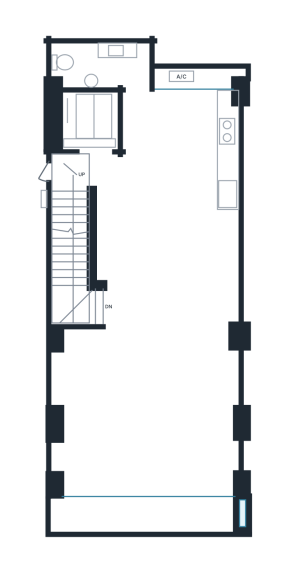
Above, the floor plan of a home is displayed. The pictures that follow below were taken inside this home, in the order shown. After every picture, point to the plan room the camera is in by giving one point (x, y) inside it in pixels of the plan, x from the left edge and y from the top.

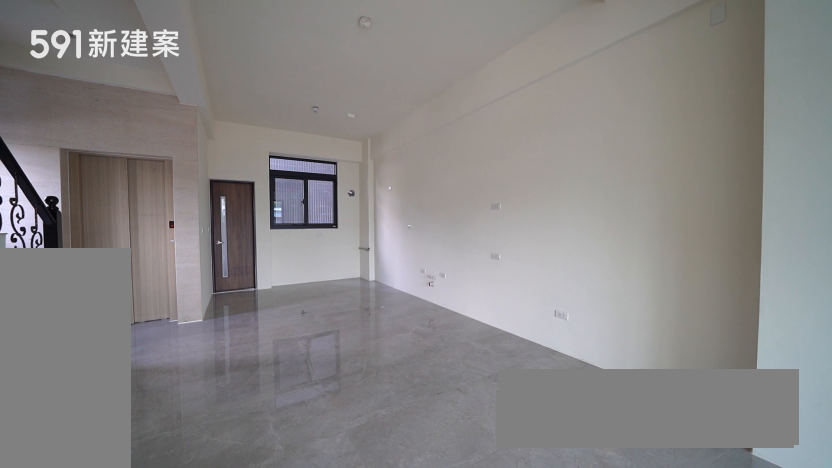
(192, 293)
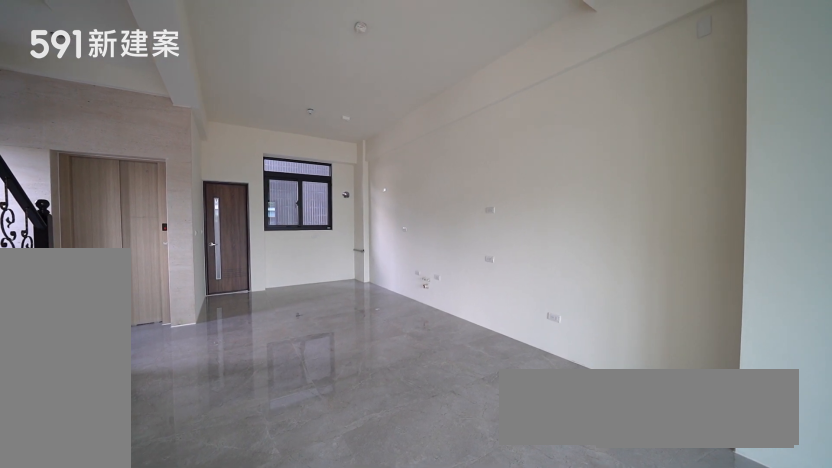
(192, 293)
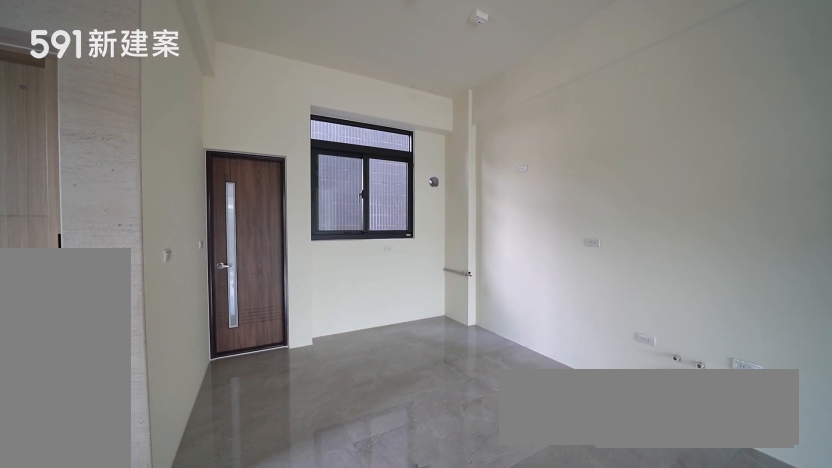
(200, 154)
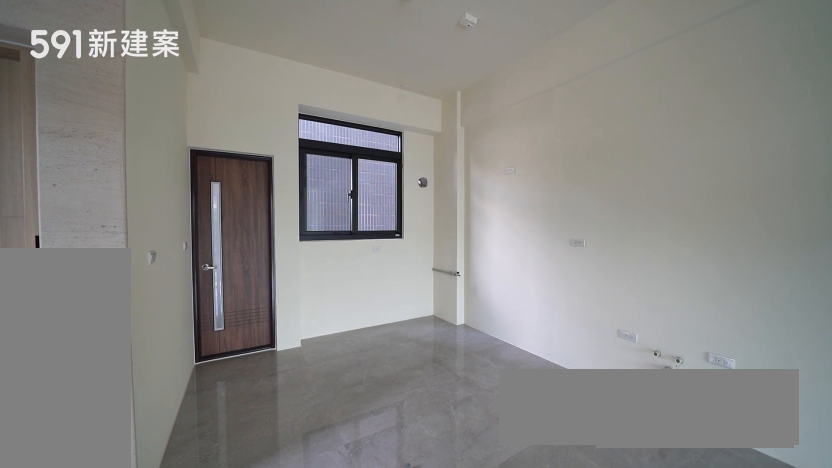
(200, 154)
